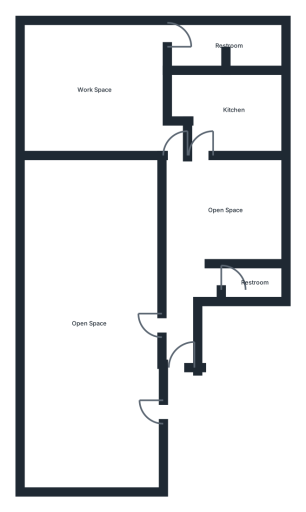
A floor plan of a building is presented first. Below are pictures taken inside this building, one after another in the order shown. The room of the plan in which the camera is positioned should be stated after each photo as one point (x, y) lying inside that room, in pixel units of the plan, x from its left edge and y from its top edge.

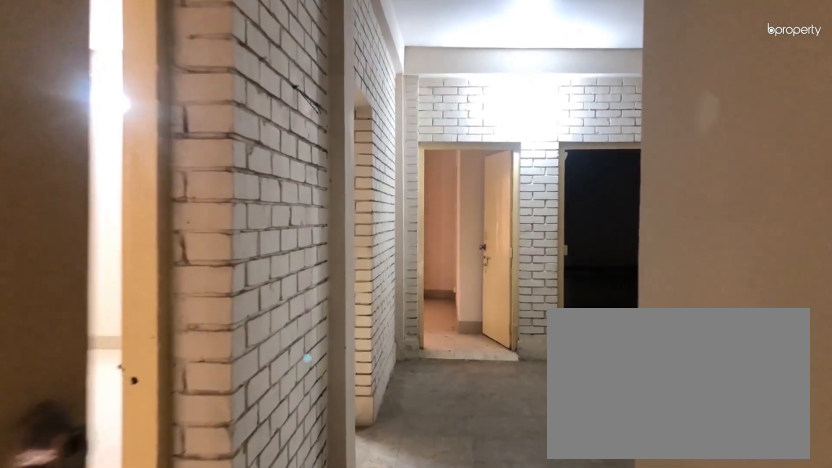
(178, 340)
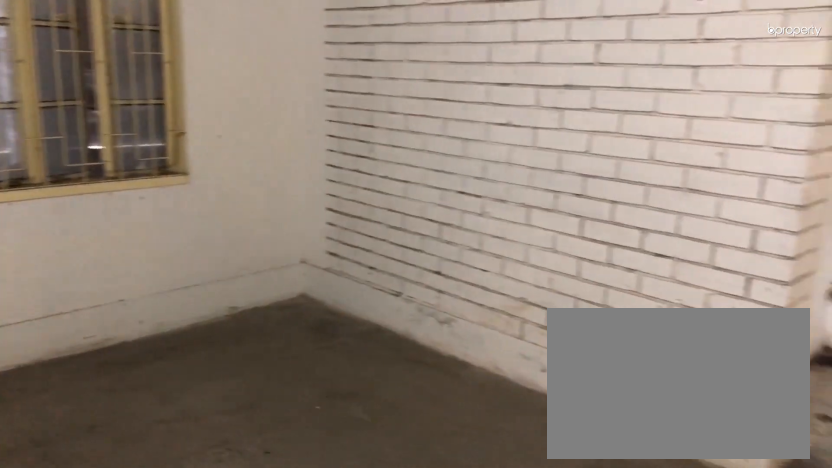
(225, 210)
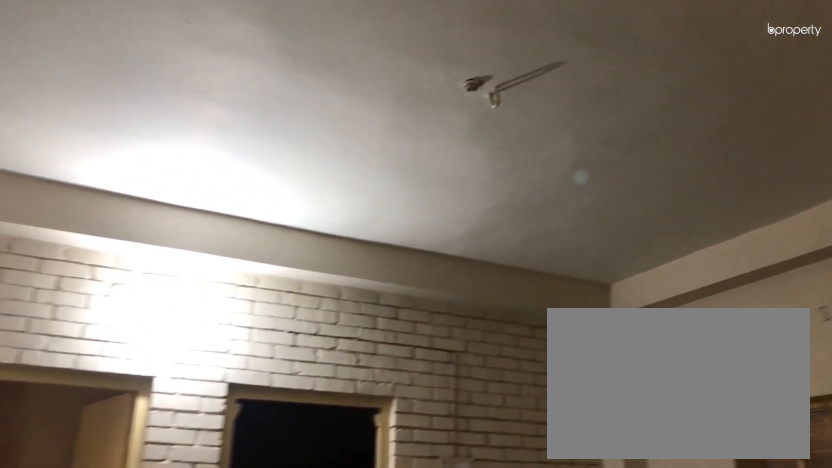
(225, 210)
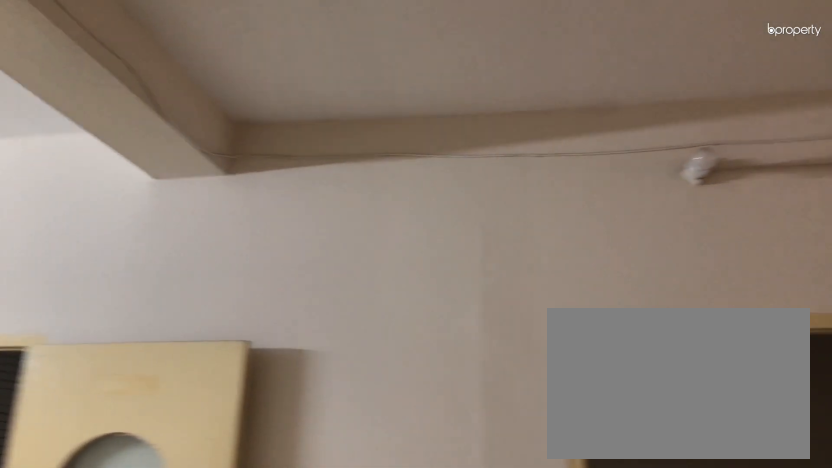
(88, 323)
